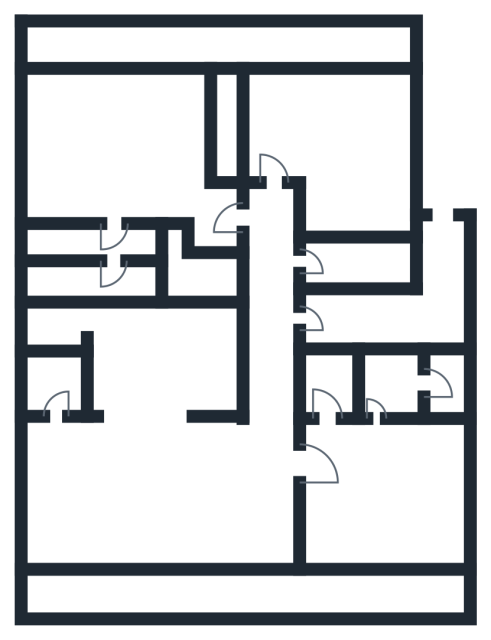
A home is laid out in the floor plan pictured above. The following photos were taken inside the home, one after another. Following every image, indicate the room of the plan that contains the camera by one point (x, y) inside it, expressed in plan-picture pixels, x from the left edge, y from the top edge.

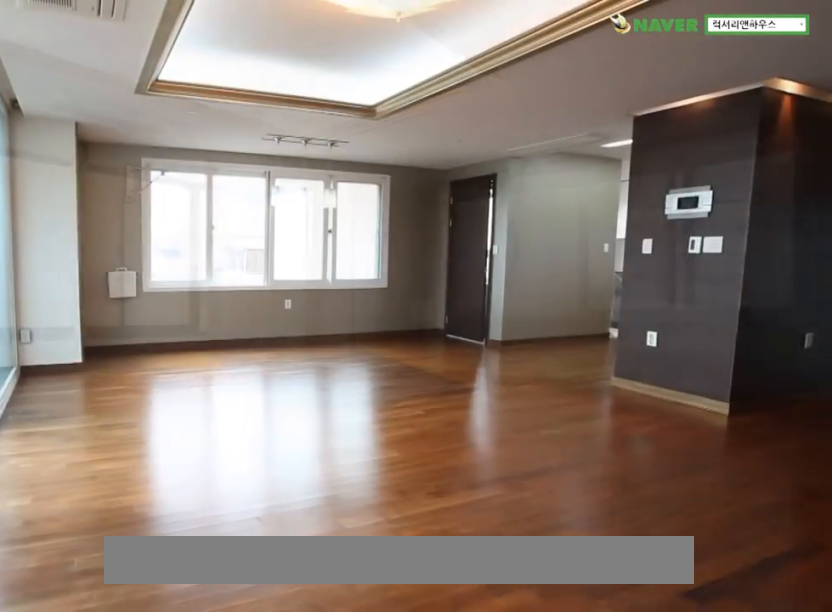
(162, 495)
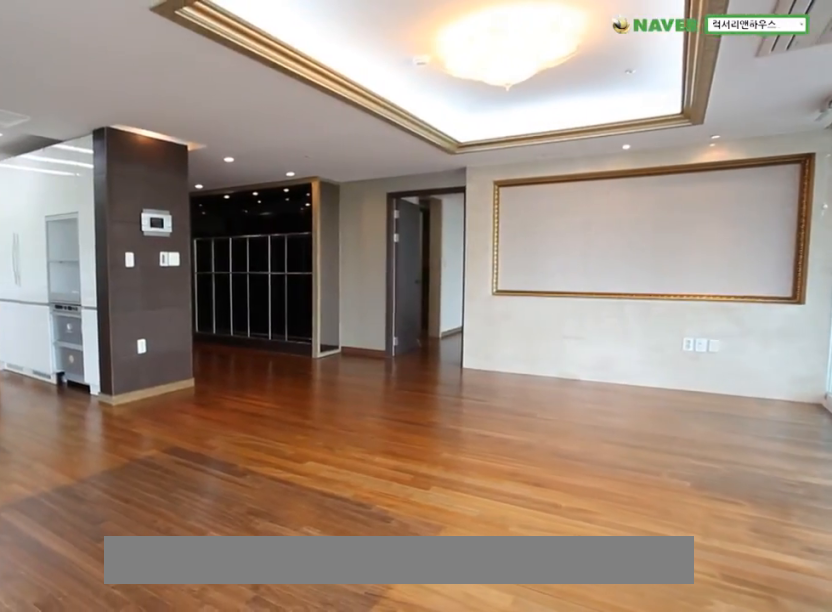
(162, 495)
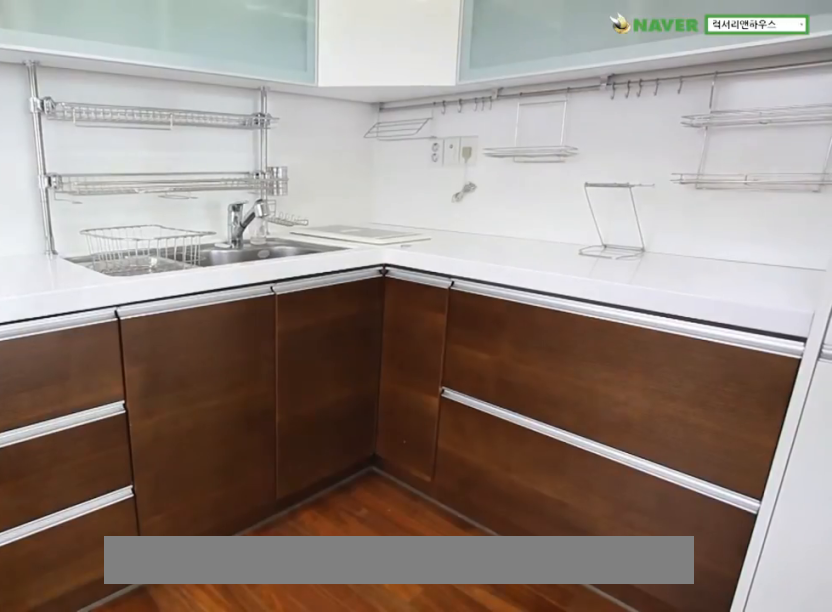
(131, 365)
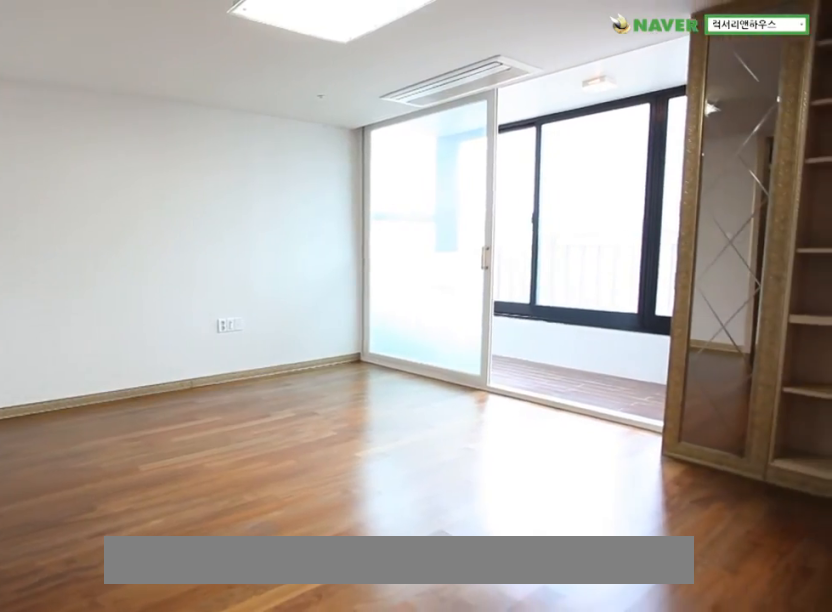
(388, 497)
